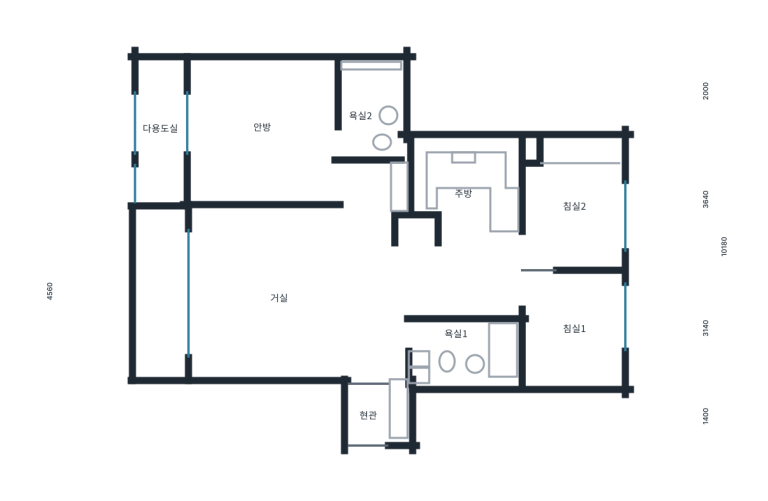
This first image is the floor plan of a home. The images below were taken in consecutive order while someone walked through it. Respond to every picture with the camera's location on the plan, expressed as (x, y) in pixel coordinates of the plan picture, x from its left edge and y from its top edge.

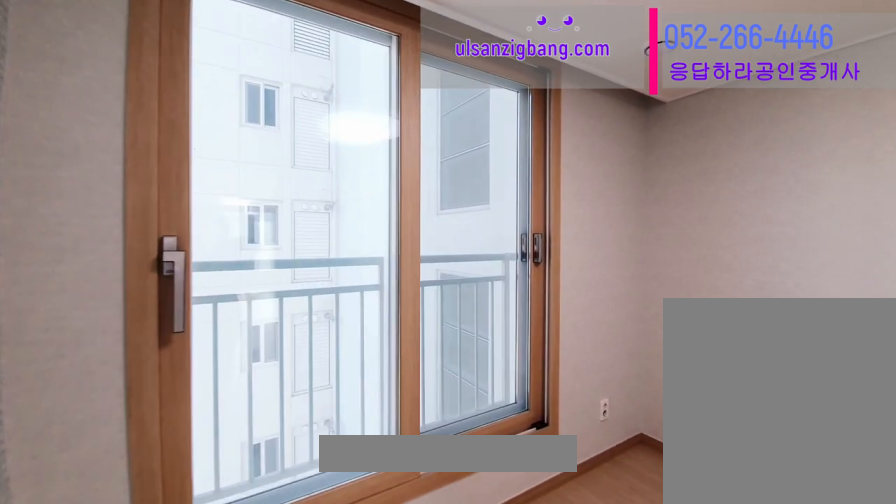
(581, 325)
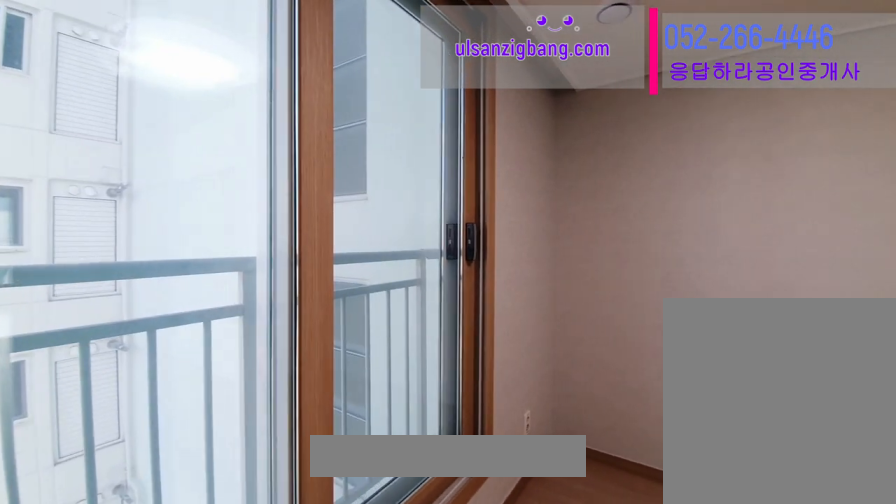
(581, 326)
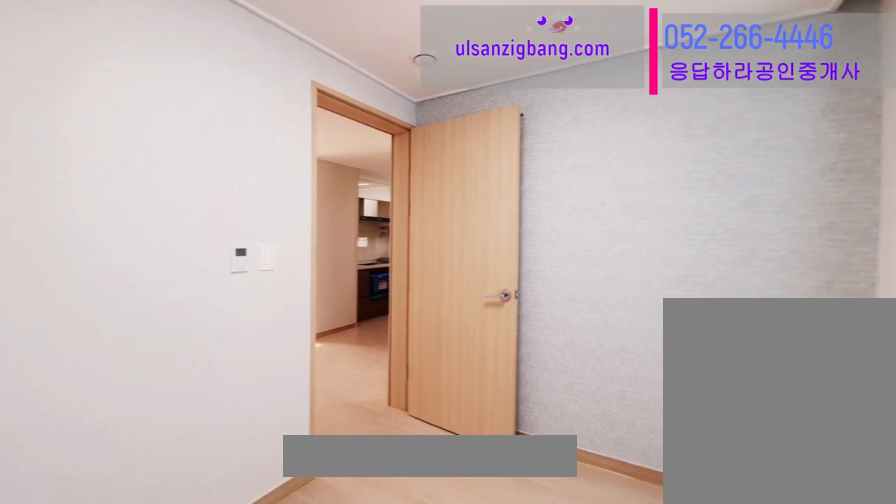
(580, 326)
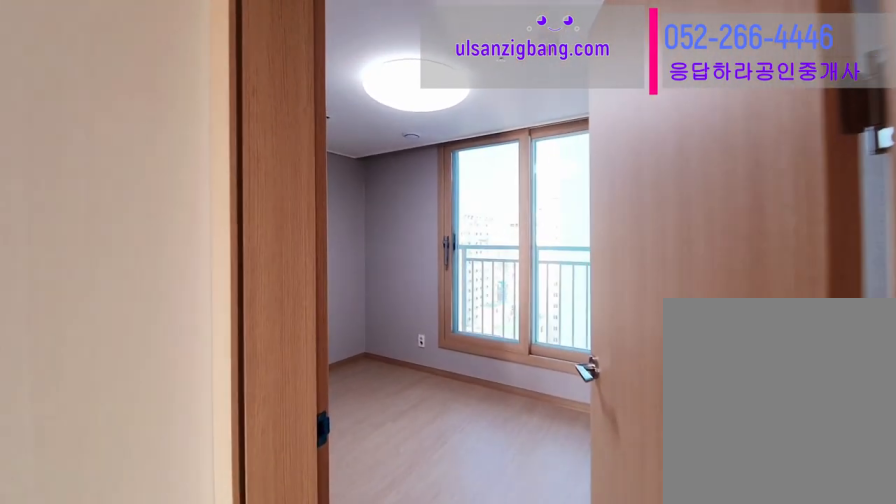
(476, 274)
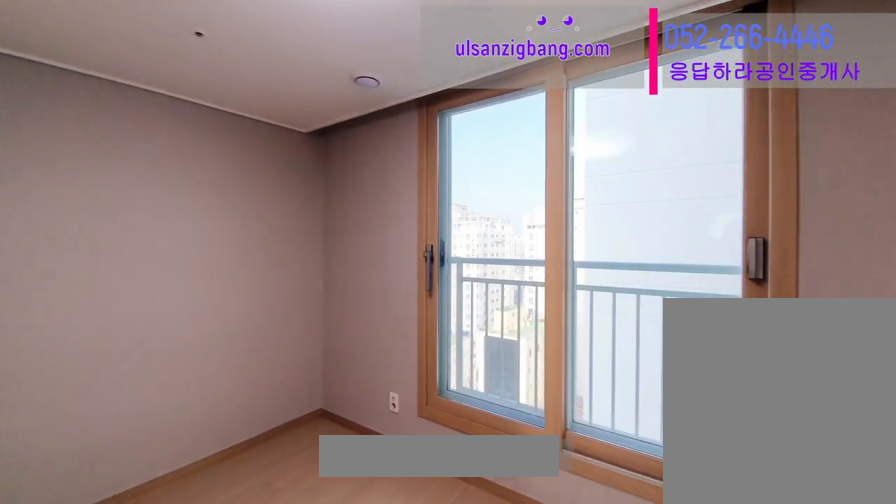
(587, 214)
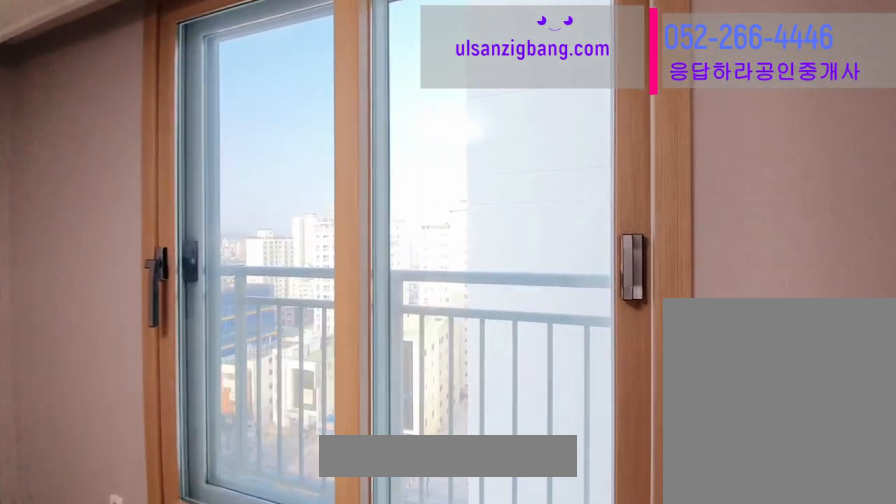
(587, 214)
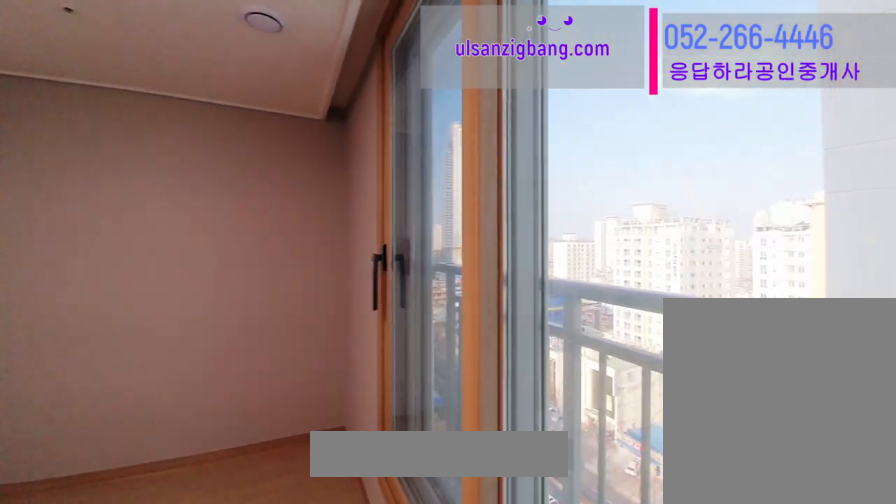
(587, 213)
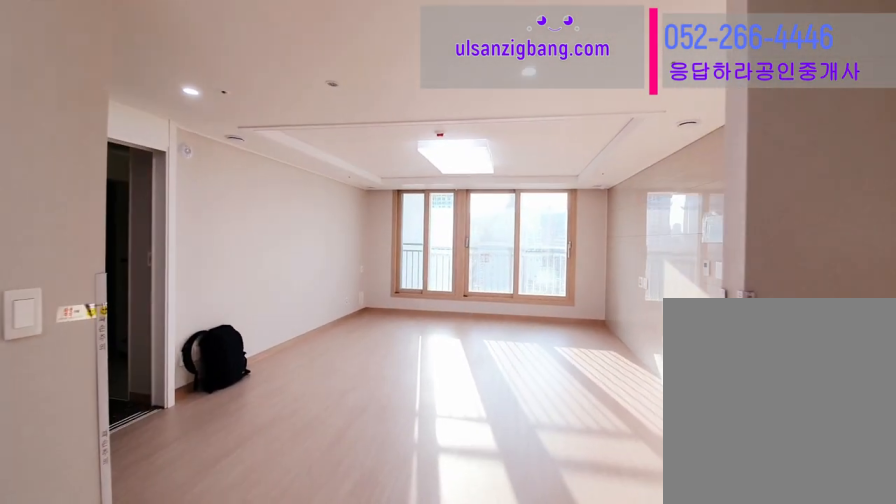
(408, 265)
